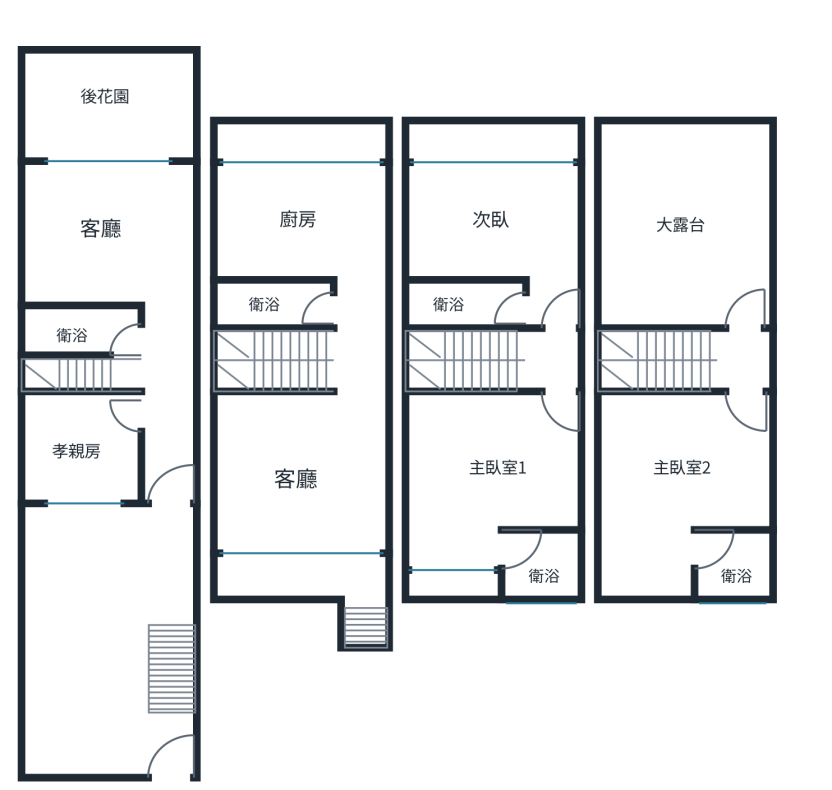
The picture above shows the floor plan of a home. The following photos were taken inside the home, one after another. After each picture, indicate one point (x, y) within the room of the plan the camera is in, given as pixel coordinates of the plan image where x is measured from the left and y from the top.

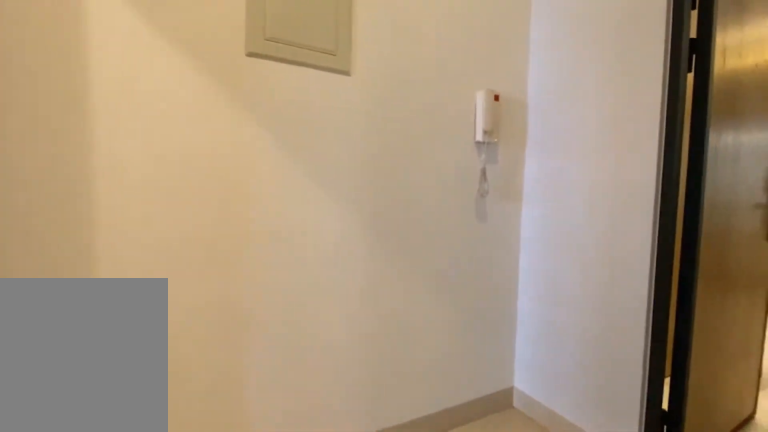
(465, 361)
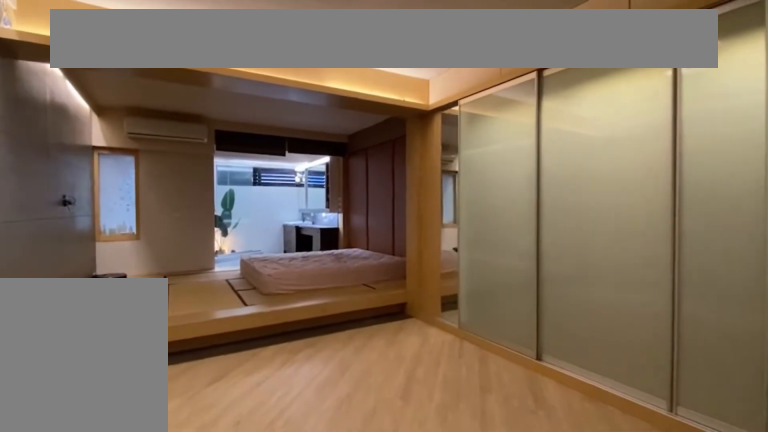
(484, 470)
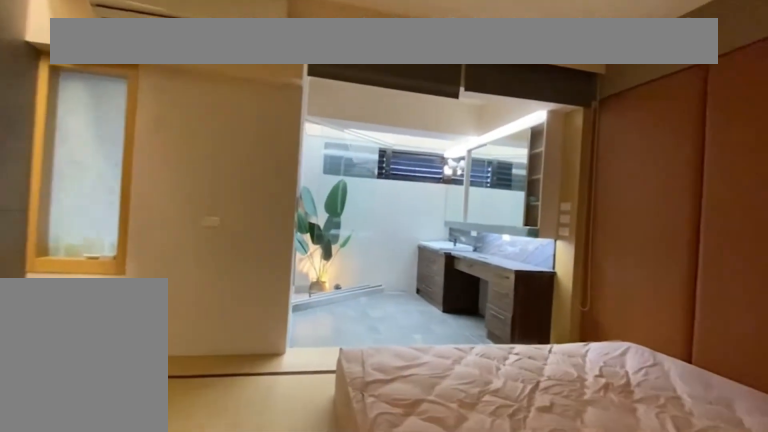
(483, 471)
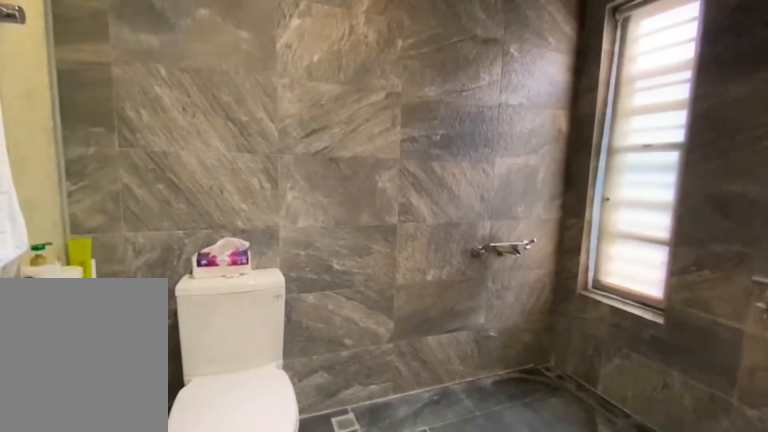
(545, 567)
